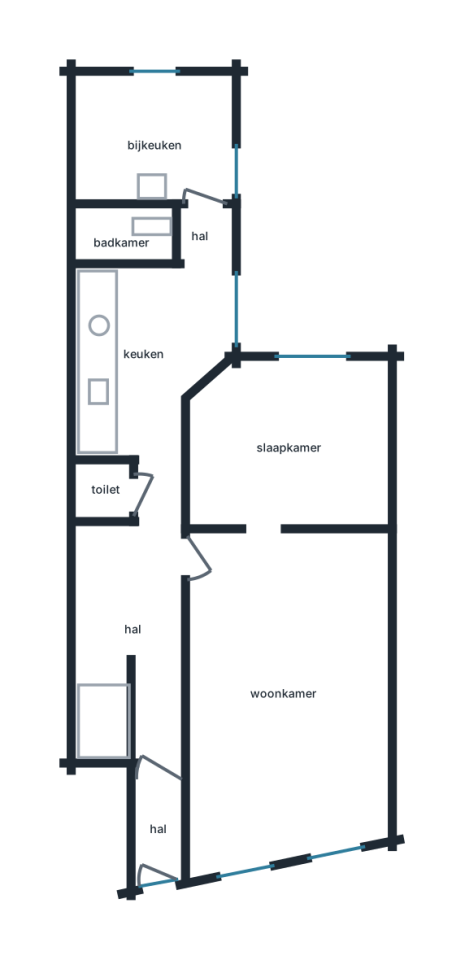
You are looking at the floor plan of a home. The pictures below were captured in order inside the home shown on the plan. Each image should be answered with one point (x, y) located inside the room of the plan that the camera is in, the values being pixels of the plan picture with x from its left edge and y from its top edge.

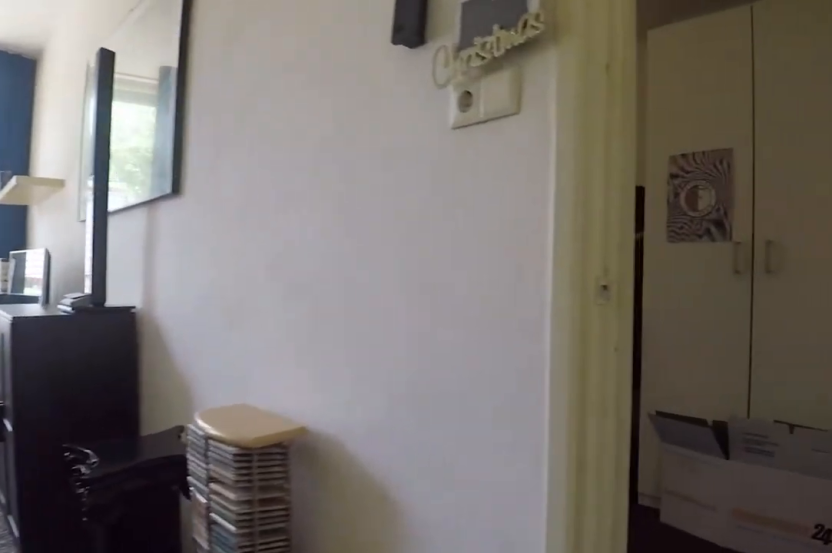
(384, 695)
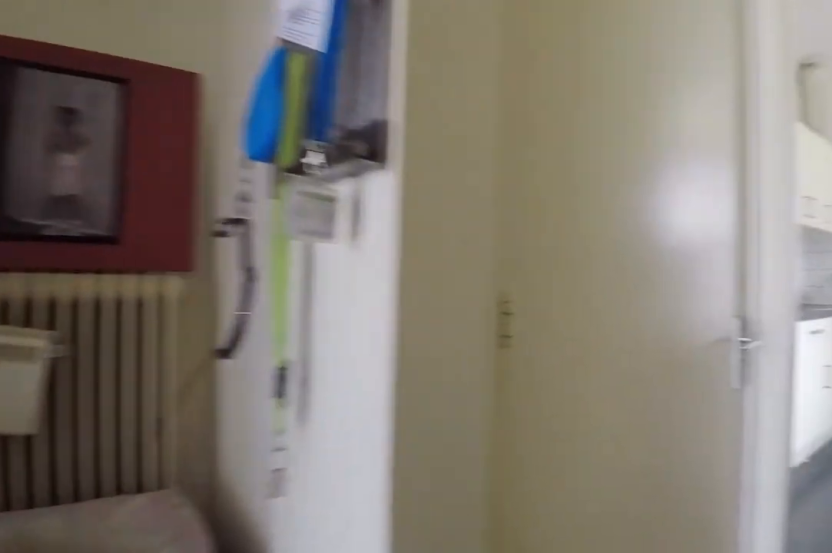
(144, 650)
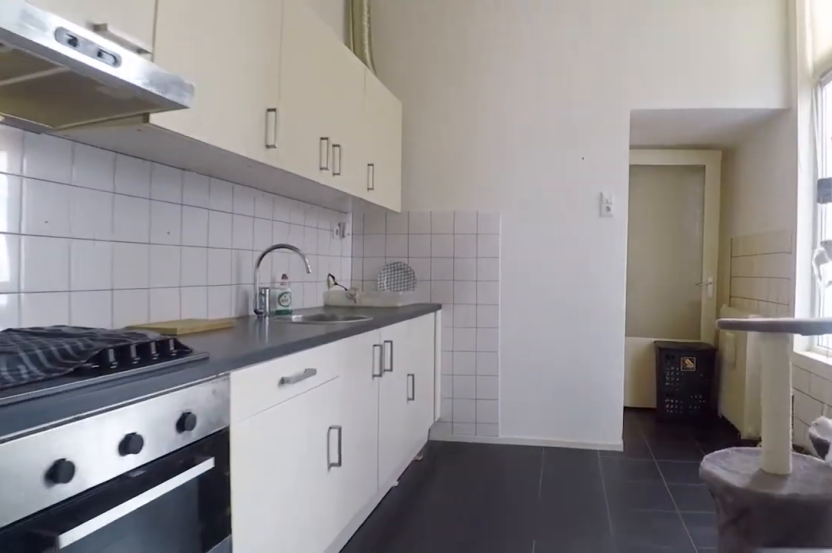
(147, 352)
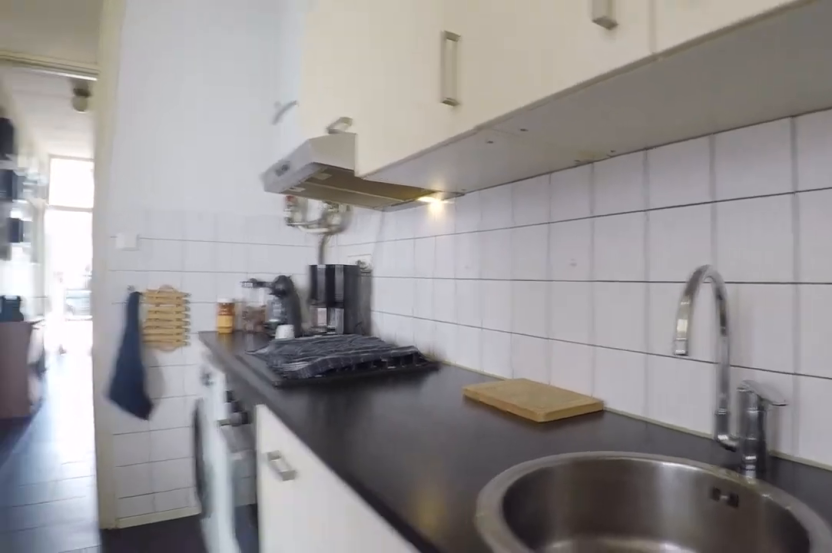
(147, 352)
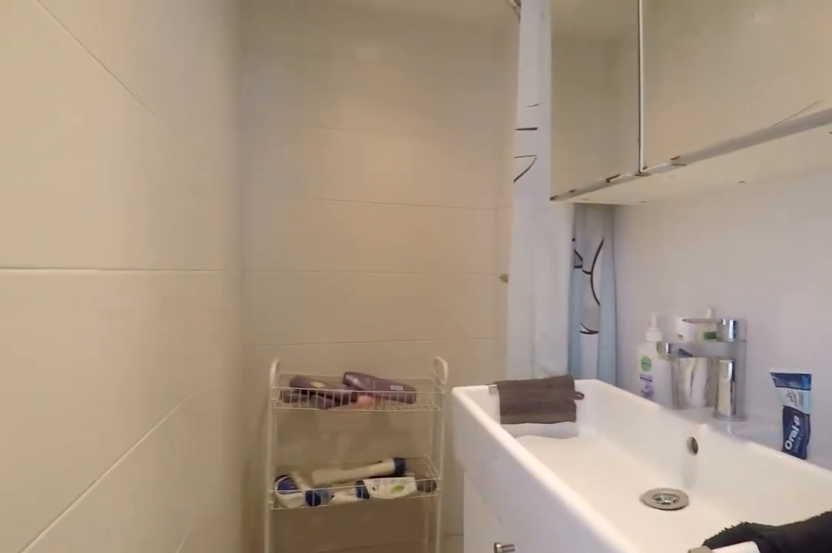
(148, 231)
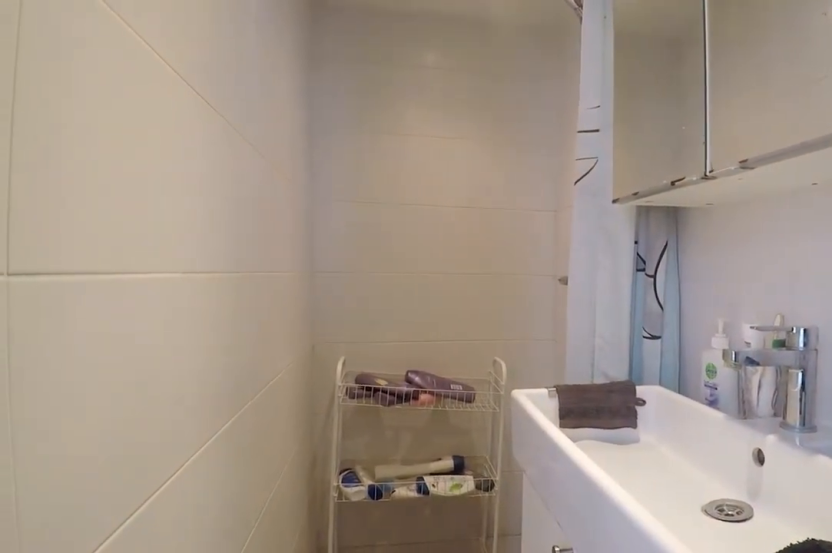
(148, 231)
